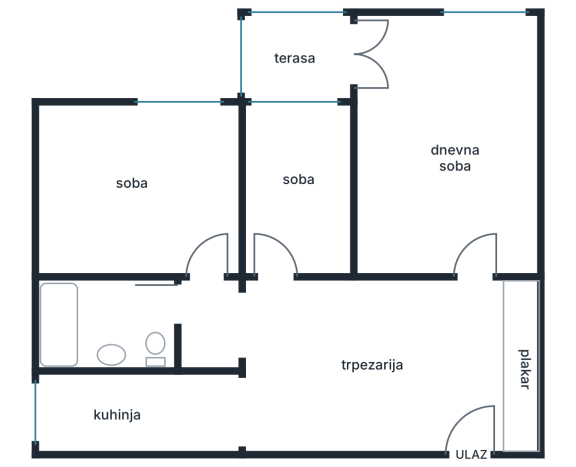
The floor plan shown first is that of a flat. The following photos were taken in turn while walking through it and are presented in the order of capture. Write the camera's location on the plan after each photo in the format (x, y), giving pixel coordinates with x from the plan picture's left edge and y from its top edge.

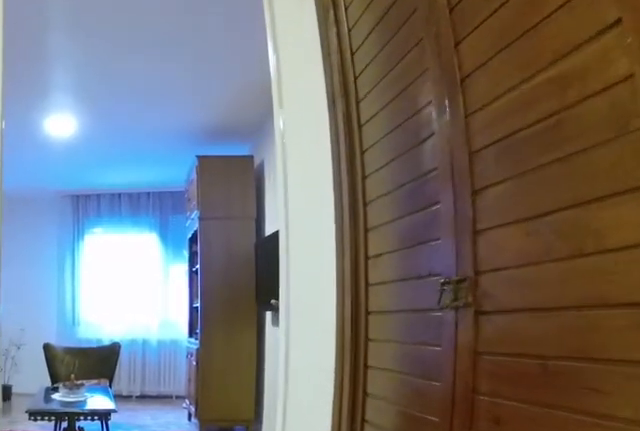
(467, 365)
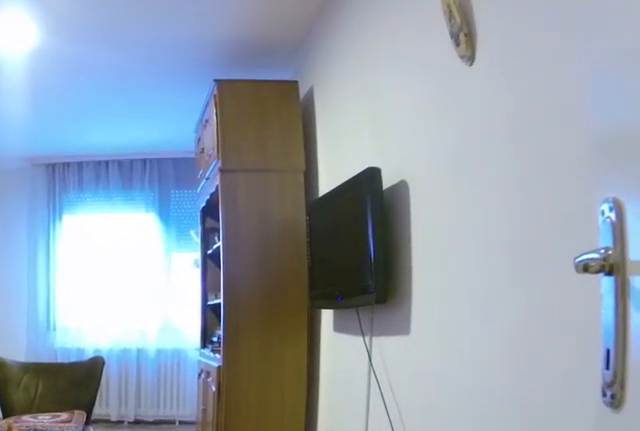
(467, 282)
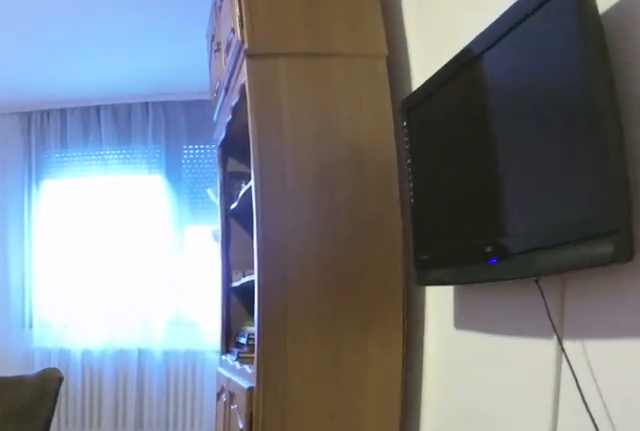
(468, 215)
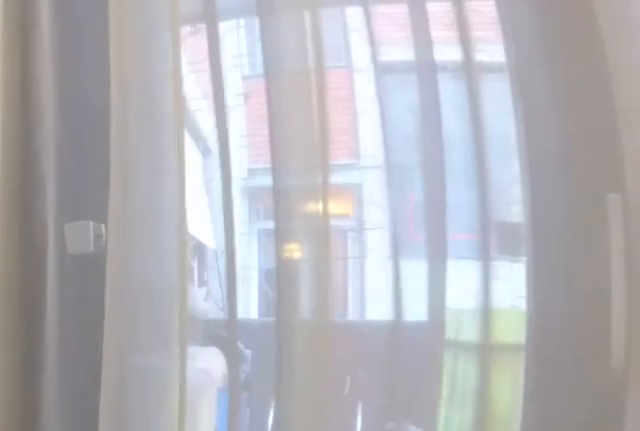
(419, 53)
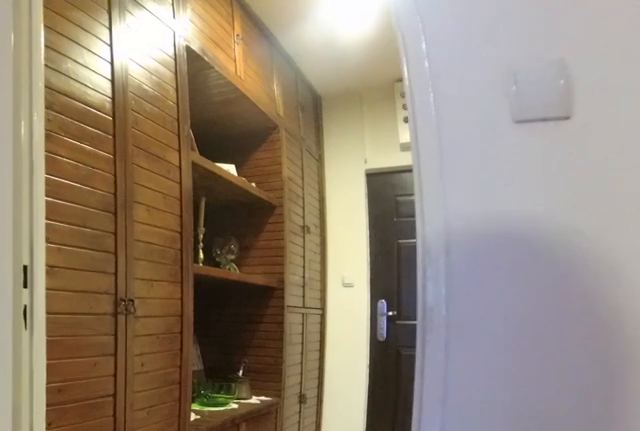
(452, 197)
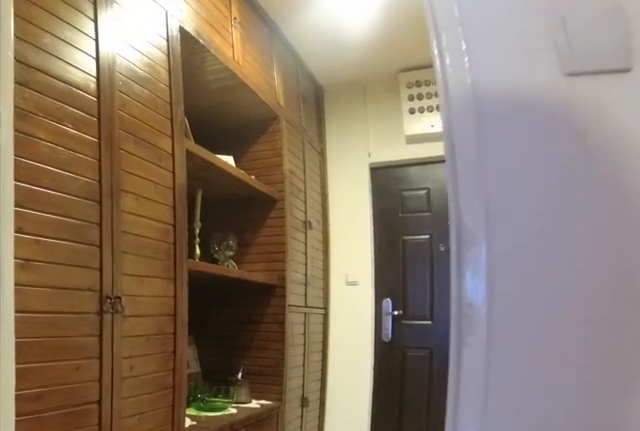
(458, 203)
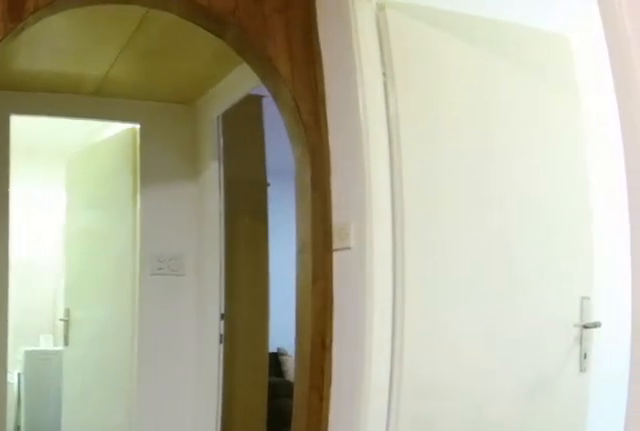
(365, 298)
